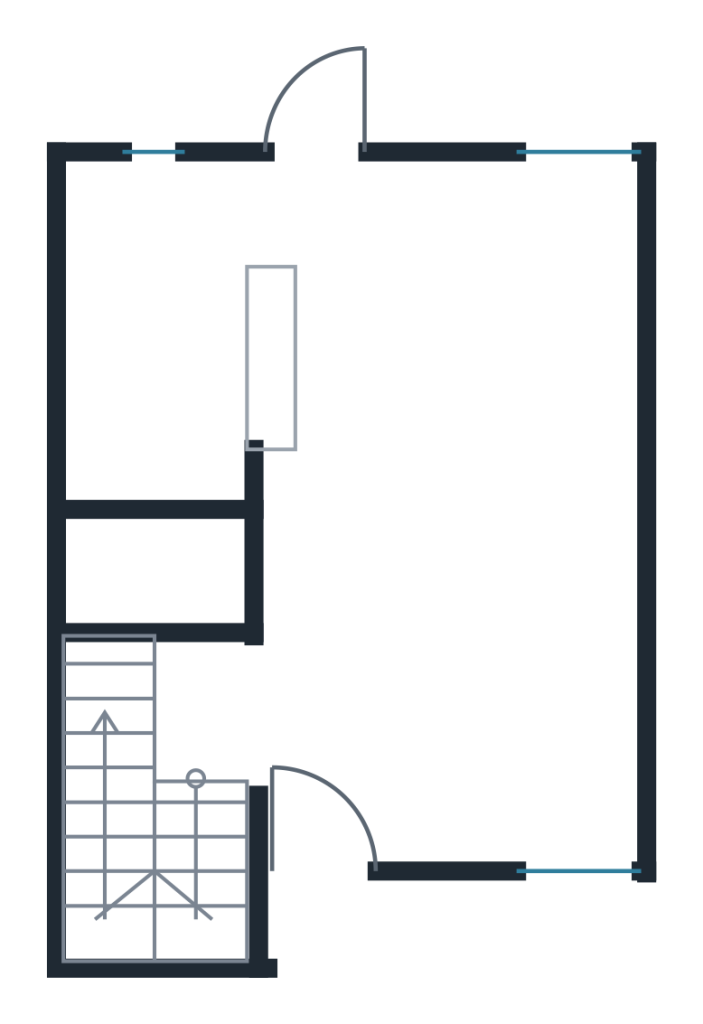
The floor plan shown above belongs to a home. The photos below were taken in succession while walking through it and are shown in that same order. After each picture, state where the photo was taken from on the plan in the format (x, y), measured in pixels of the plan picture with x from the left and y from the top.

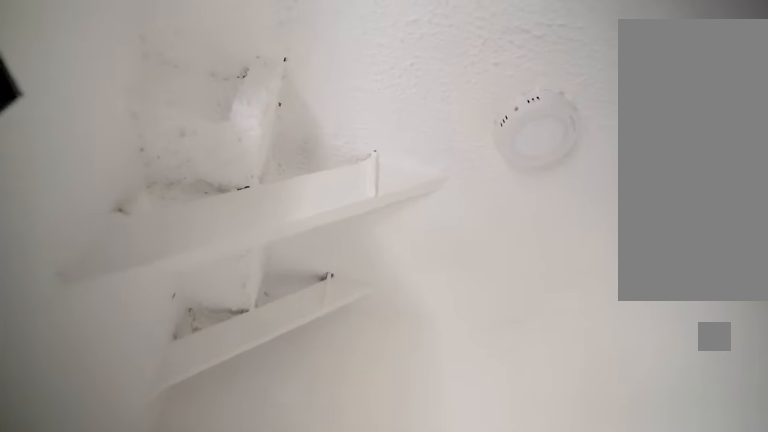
(253, 707)
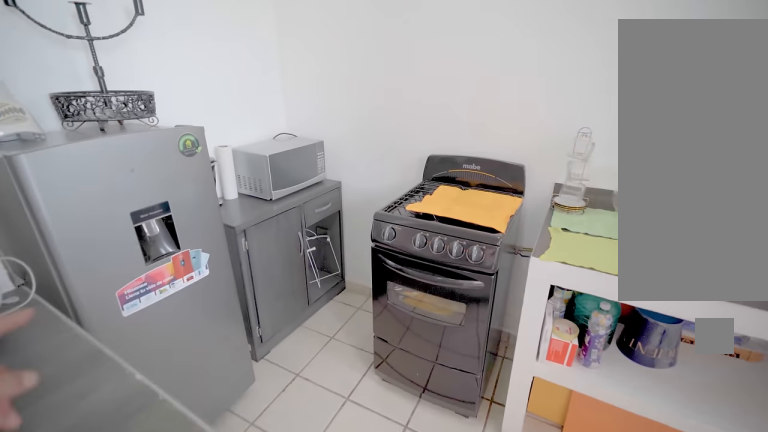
(333, 258)
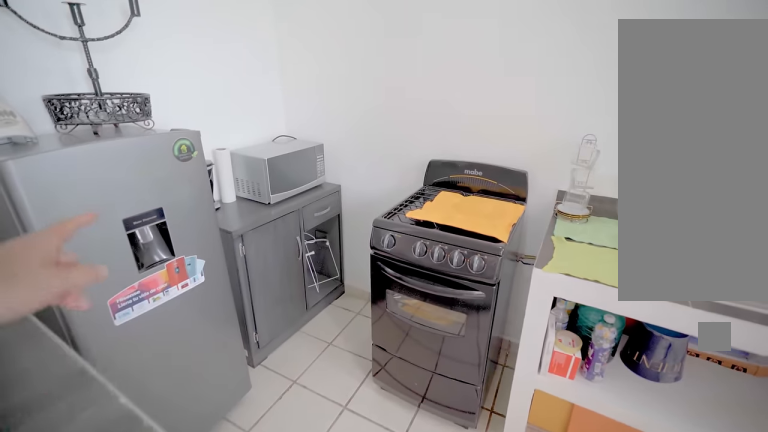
(334, 259)
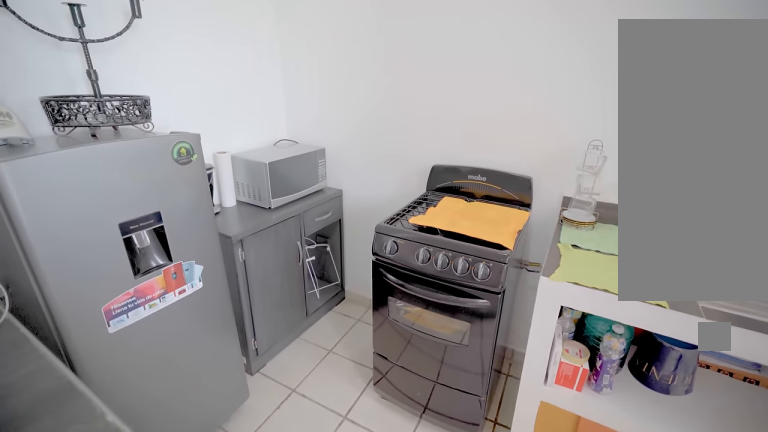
(328, 252)
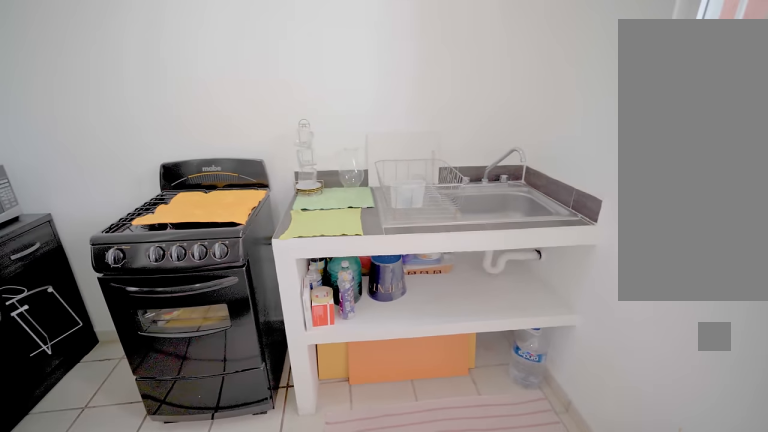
(316, 231)
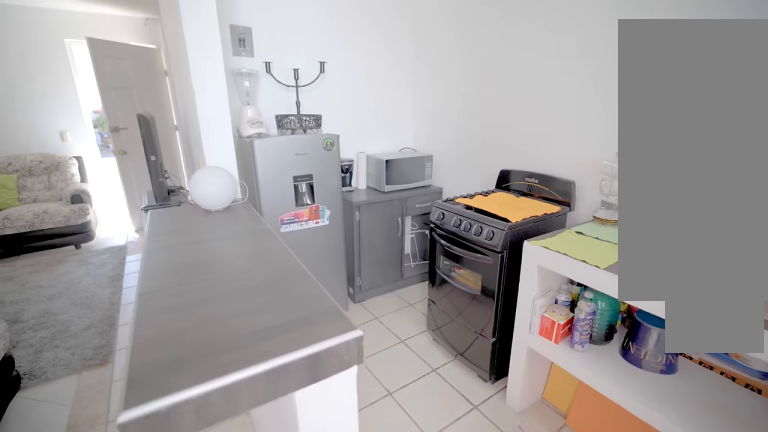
(317, 232)
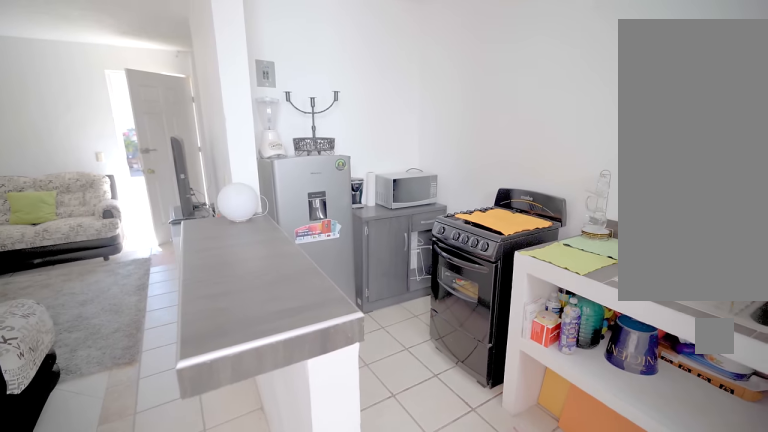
(314, 232)
